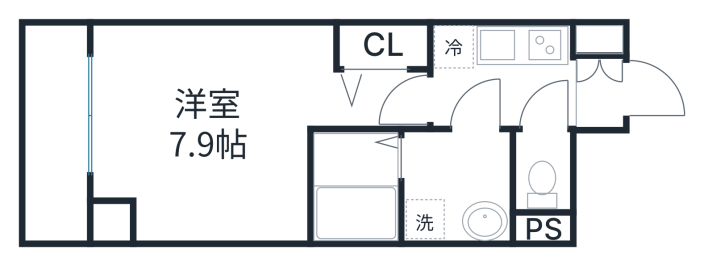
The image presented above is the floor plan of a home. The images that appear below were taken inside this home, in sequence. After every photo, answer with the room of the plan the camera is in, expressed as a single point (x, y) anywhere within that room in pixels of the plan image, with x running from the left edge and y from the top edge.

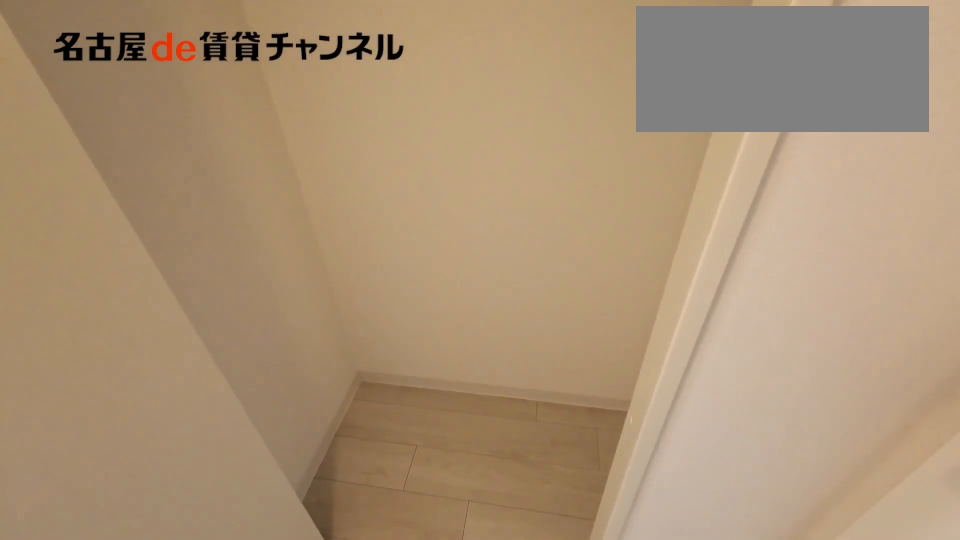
(384, 45)
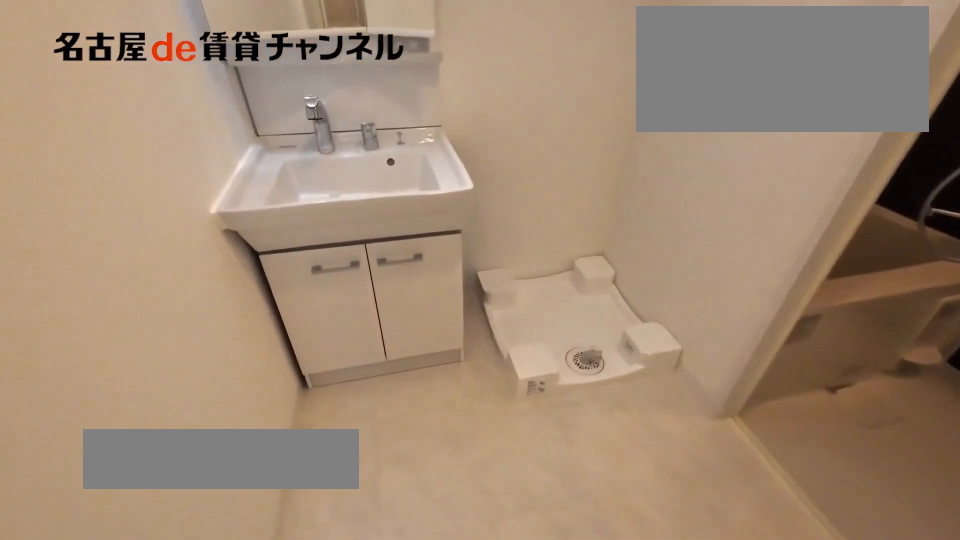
(456, 185)
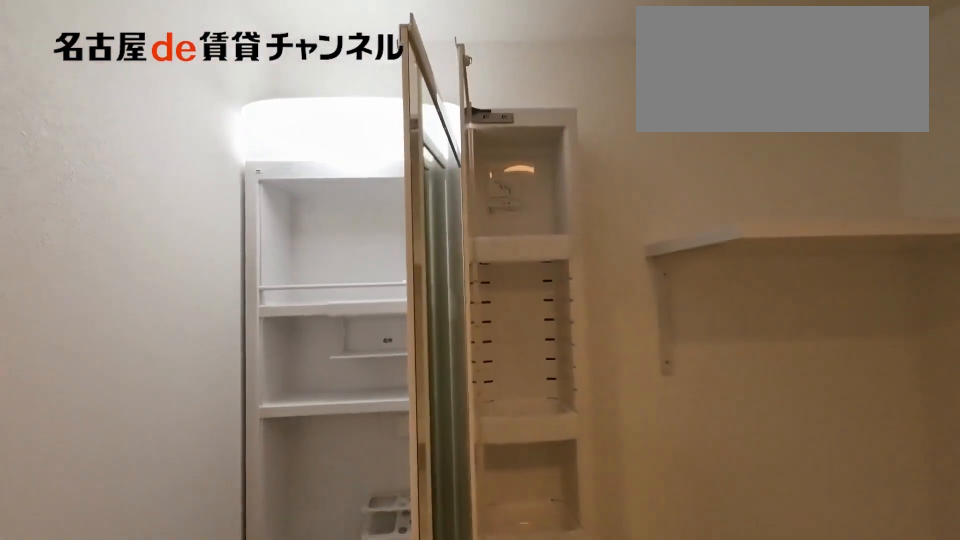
(456, 185)
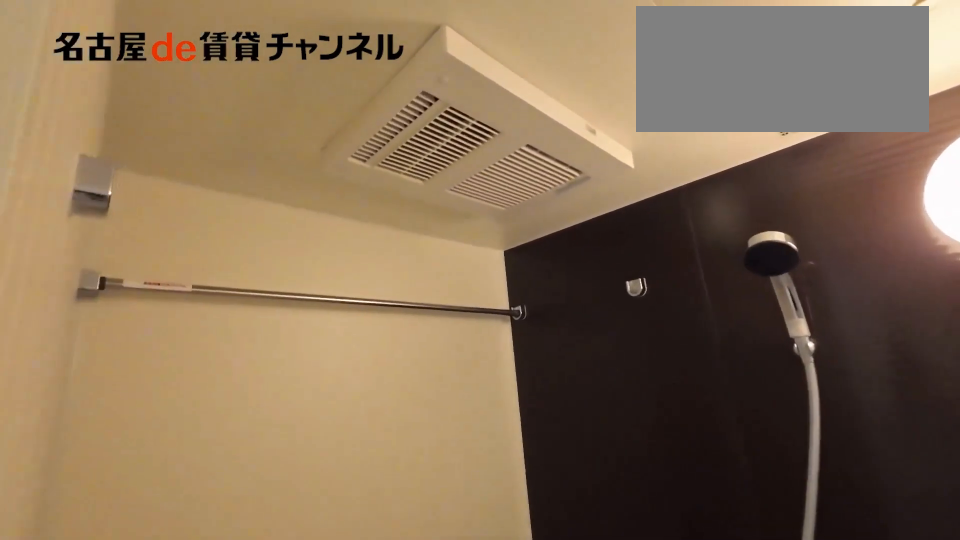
(356, 187)
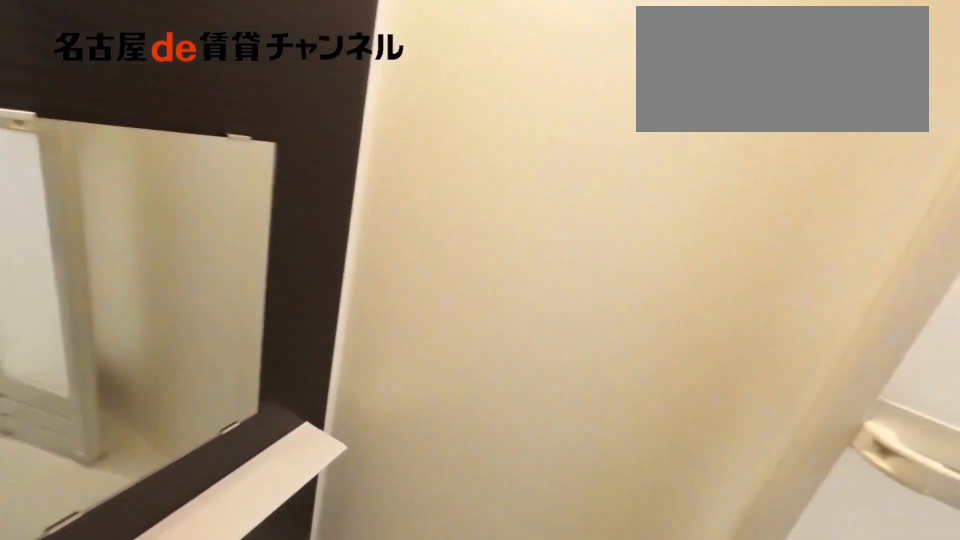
(356, 187)
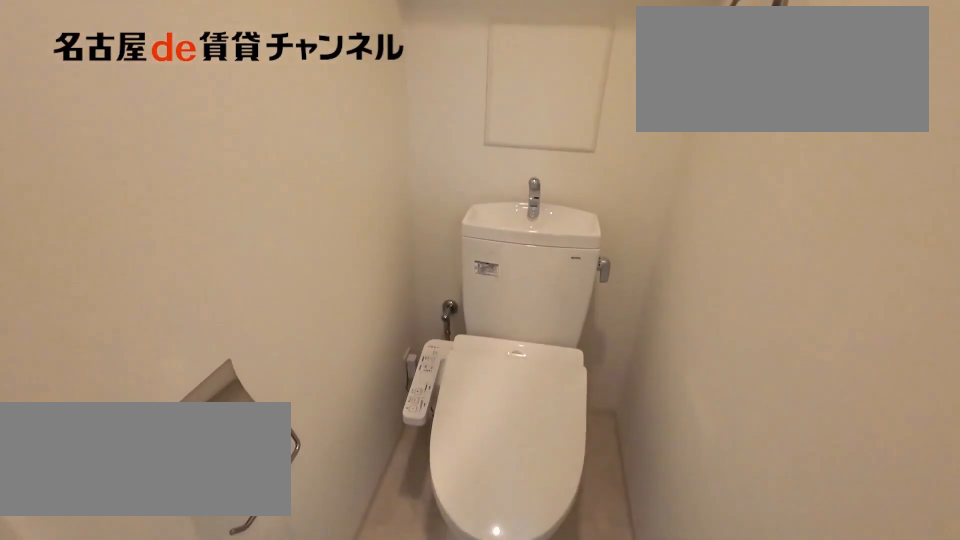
(541, 188)
